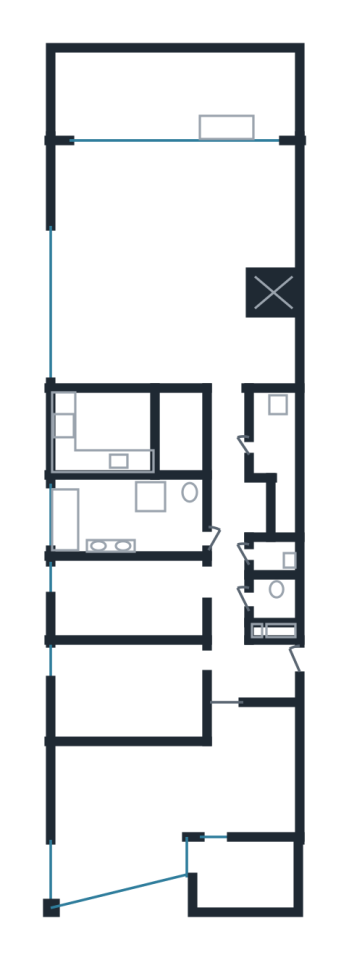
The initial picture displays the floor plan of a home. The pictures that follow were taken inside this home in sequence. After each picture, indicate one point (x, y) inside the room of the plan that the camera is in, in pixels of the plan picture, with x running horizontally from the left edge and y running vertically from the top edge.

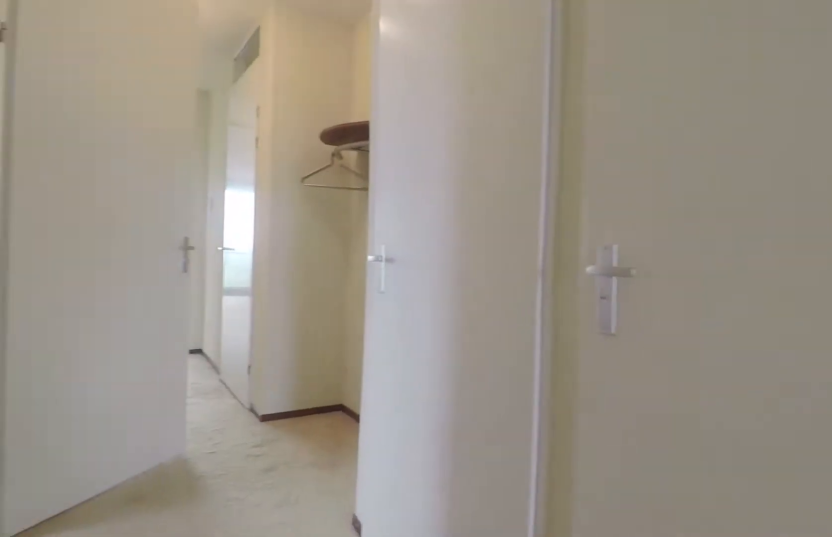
(237, 566)
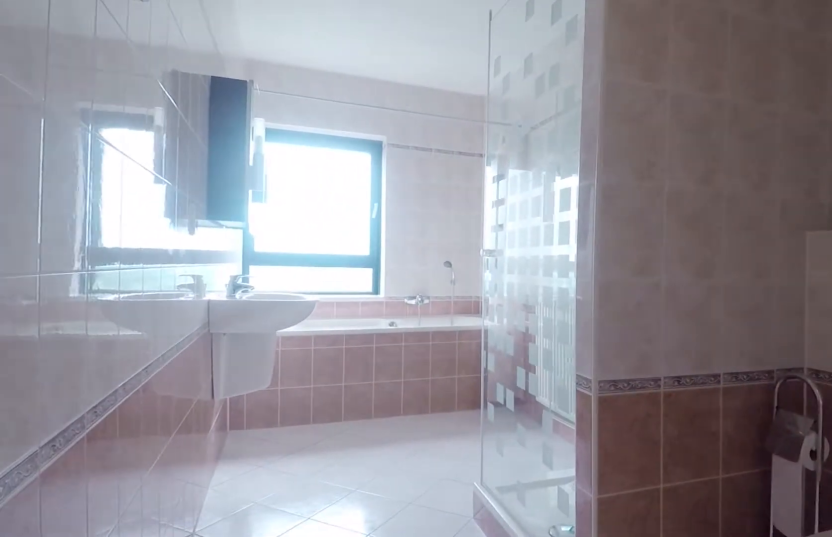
(130, 517)
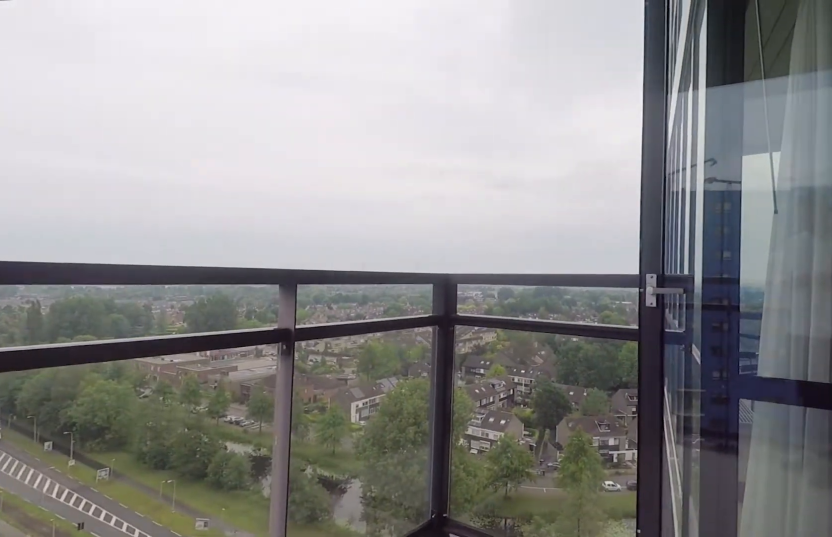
(243, 876)
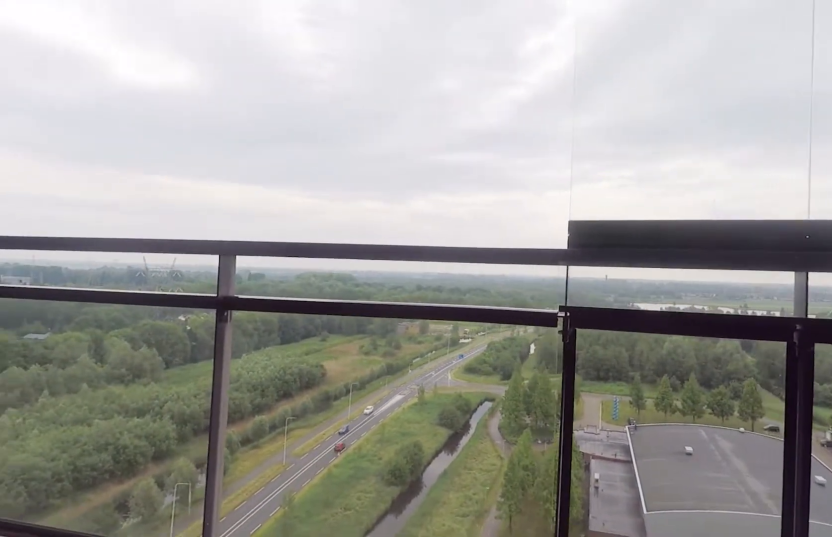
(175, 95)
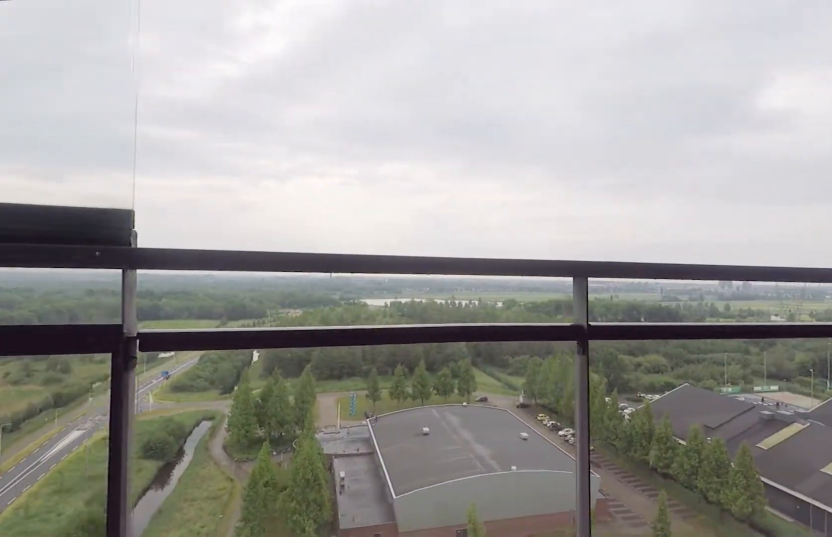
(175, 95)
